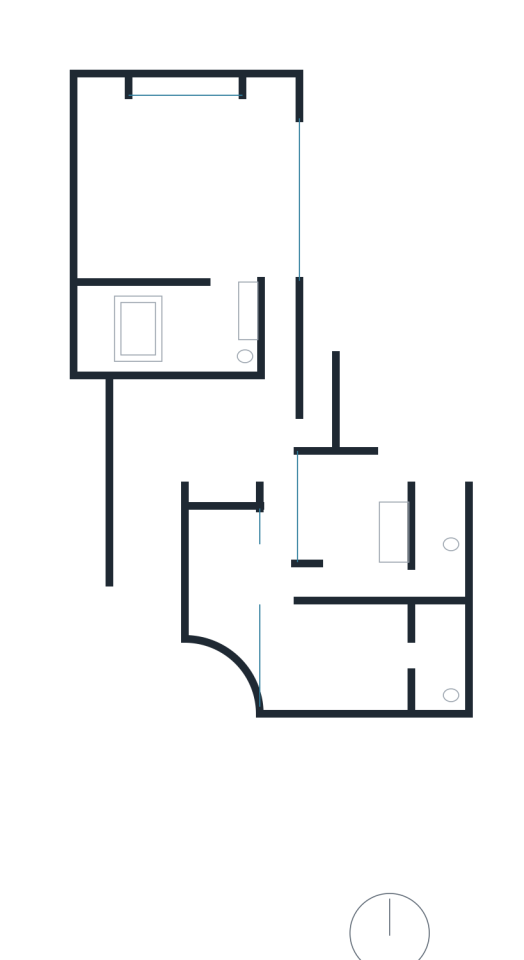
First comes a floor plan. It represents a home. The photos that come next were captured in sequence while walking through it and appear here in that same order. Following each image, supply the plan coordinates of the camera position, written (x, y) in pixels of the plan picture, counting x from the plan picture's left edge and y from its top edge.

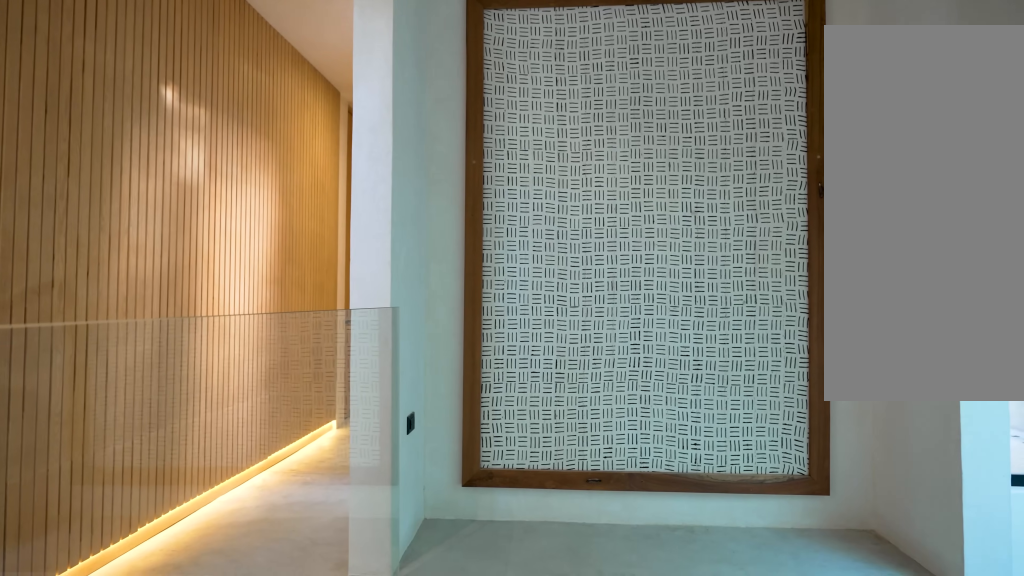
(268, 390)
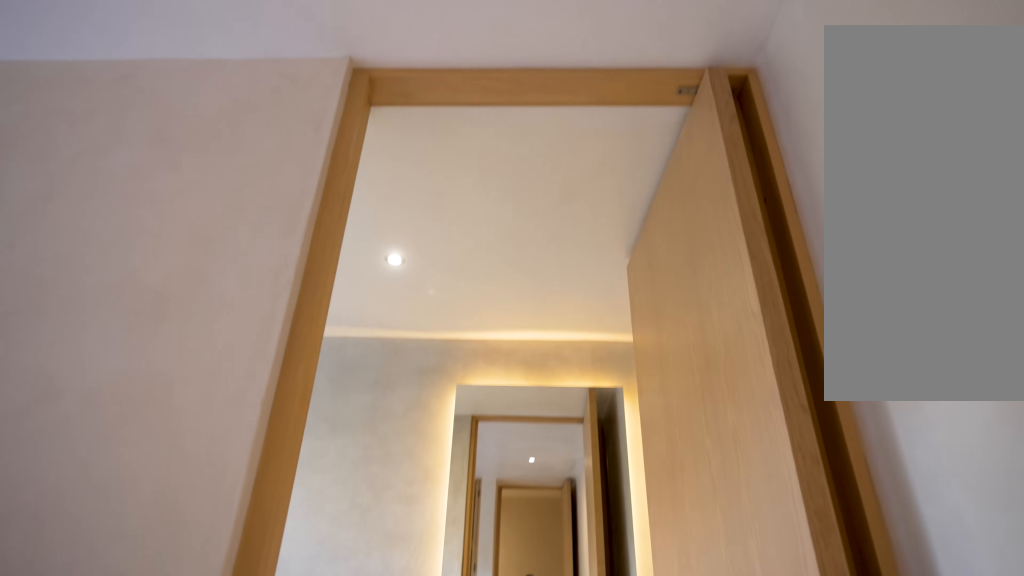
(411, 594)
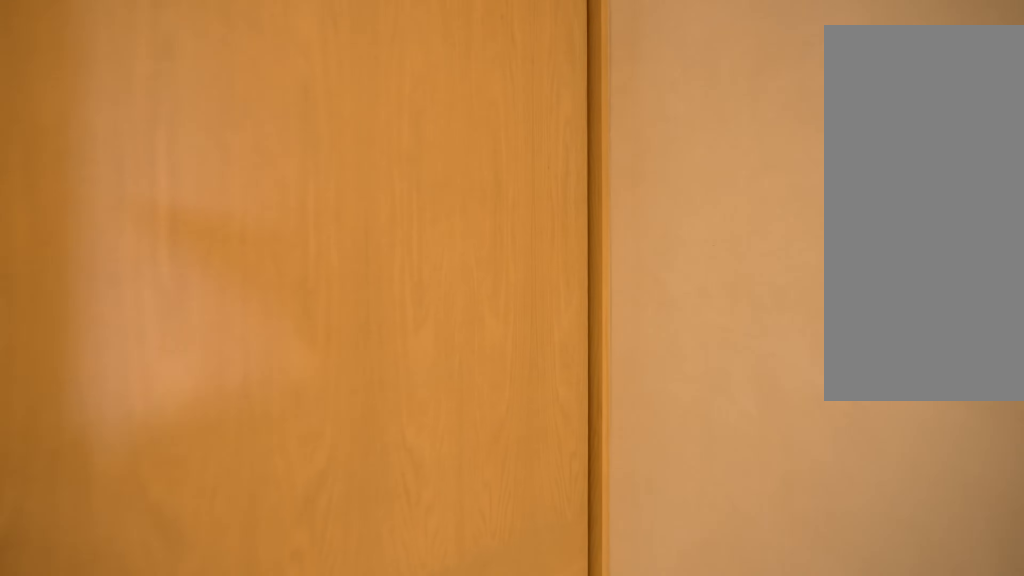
(373, 580)
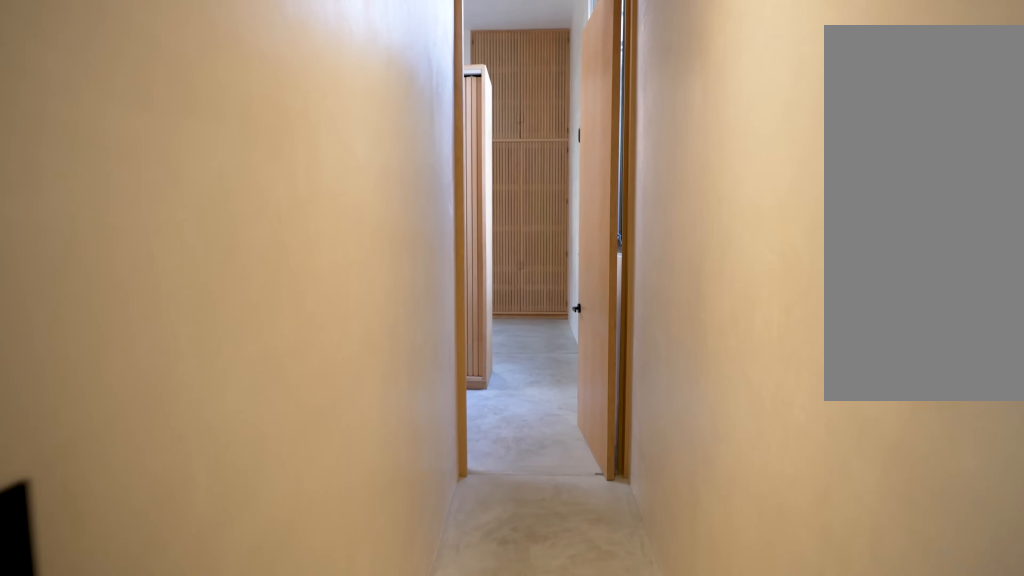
(279, 432)
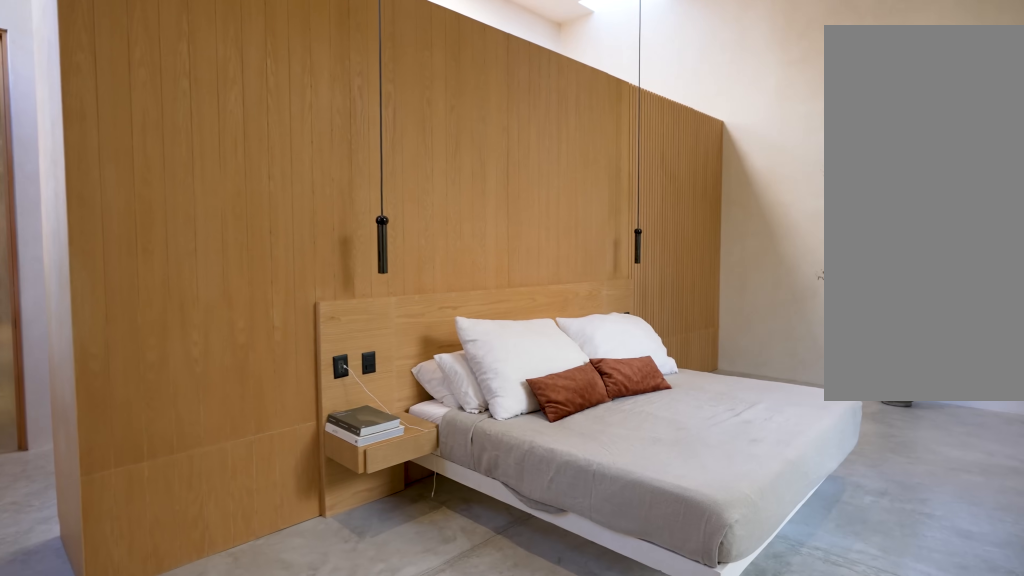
(276, 120)
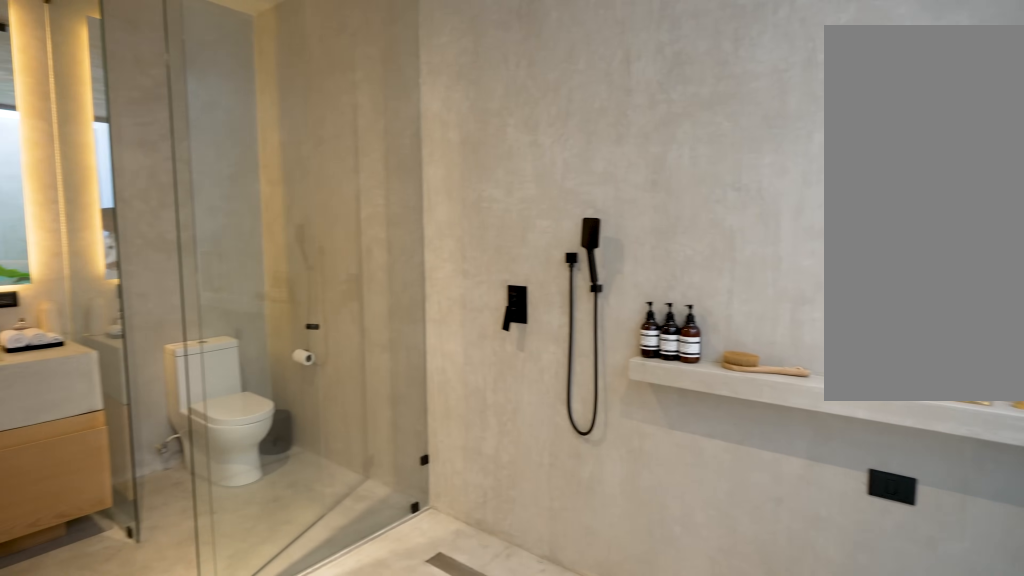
(186, 315)
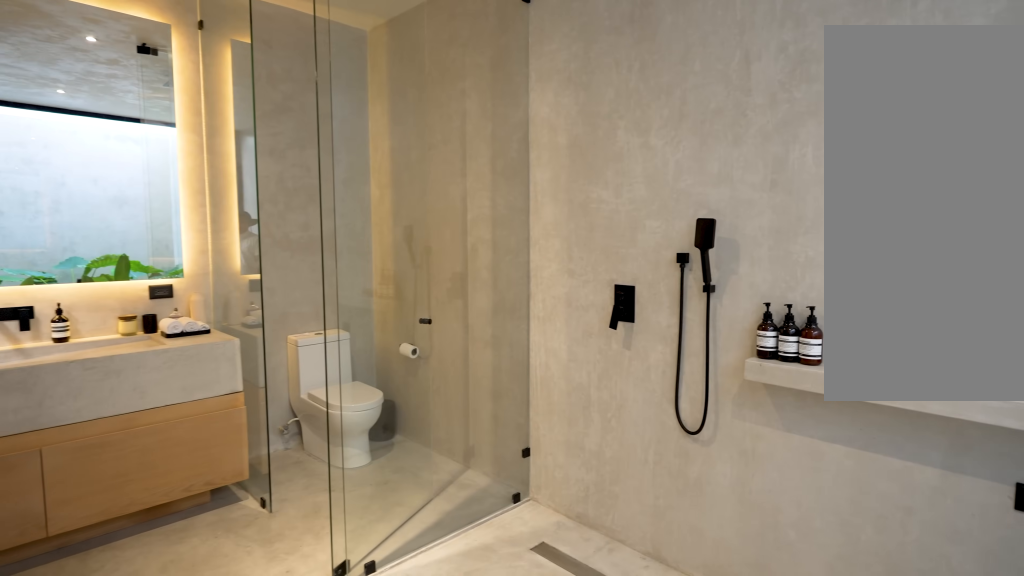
(186, 315)
